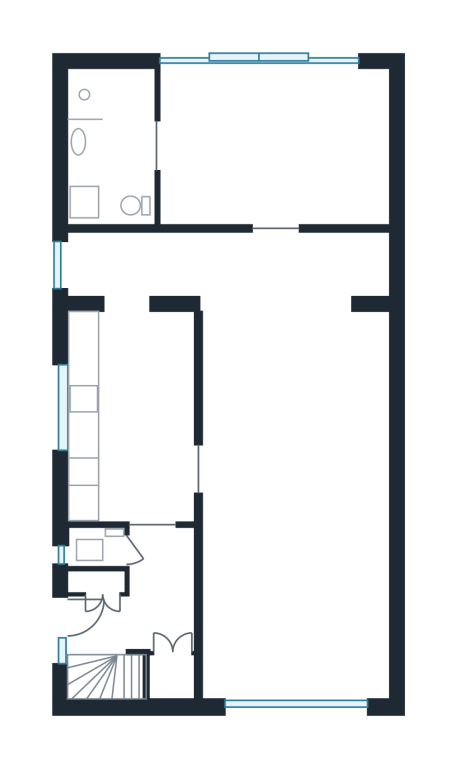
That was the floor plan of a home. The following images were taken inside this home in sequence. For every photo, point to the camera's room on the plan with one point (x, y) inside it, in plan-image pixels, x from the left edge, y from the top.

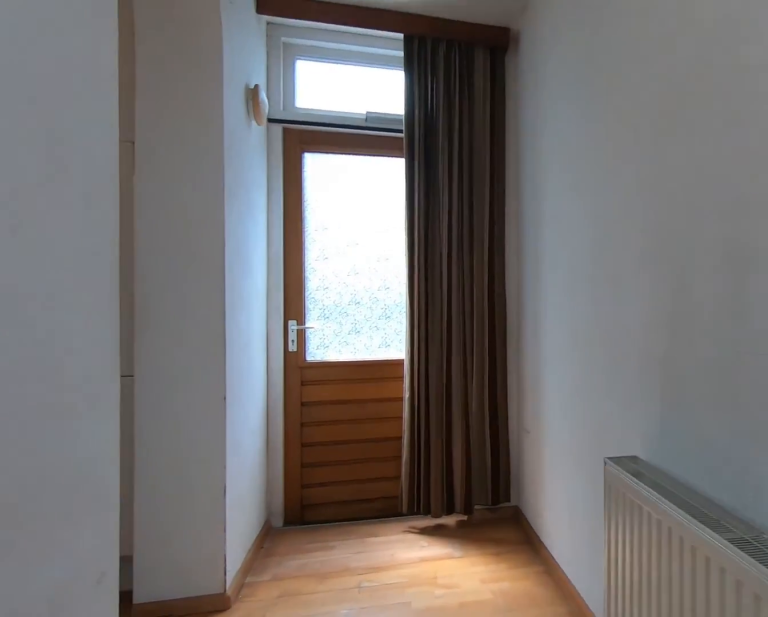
(229, 266)
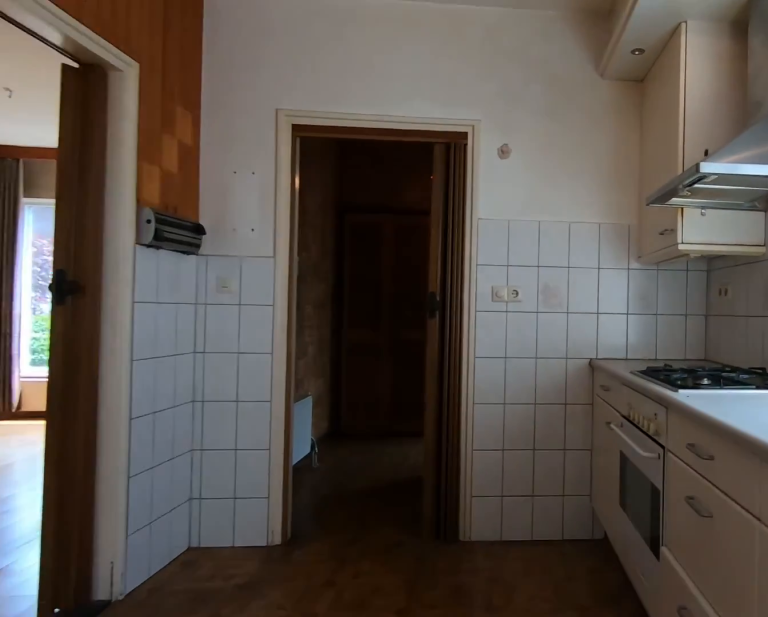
(146, 415)
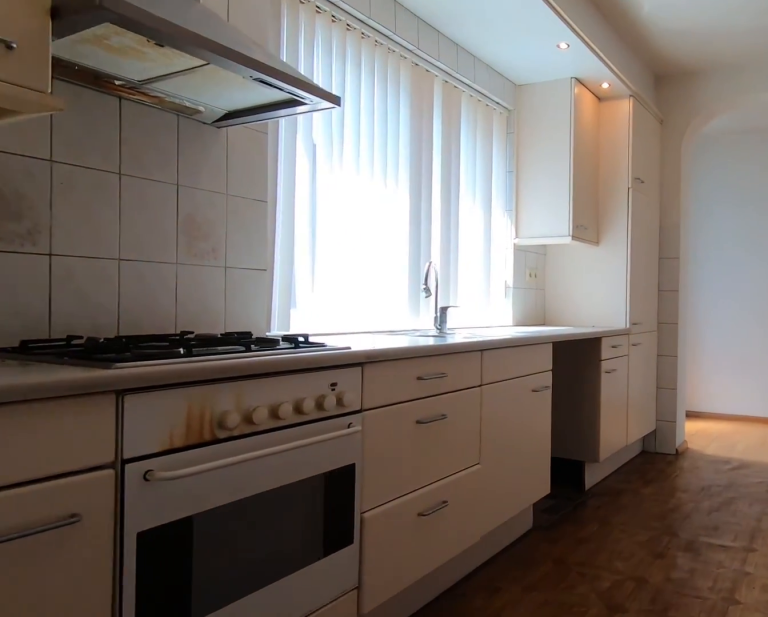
(146, 415)
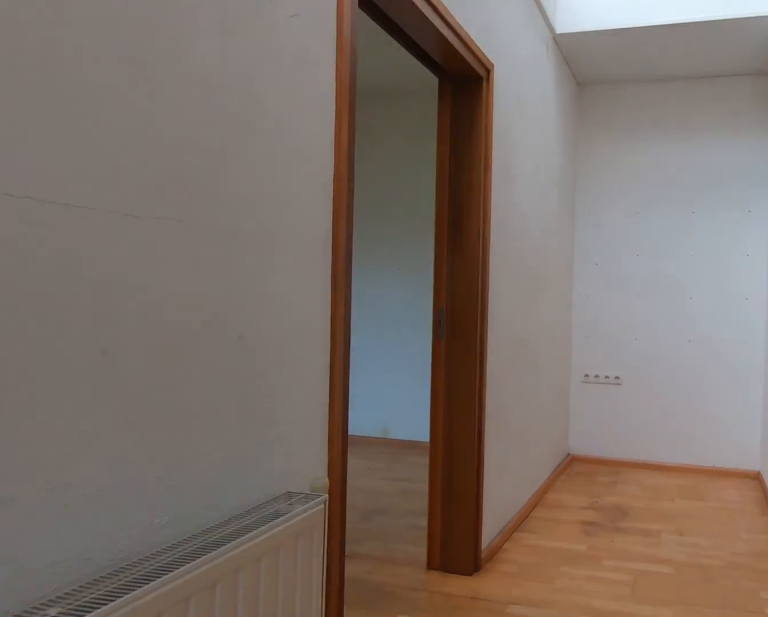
(229, 266)
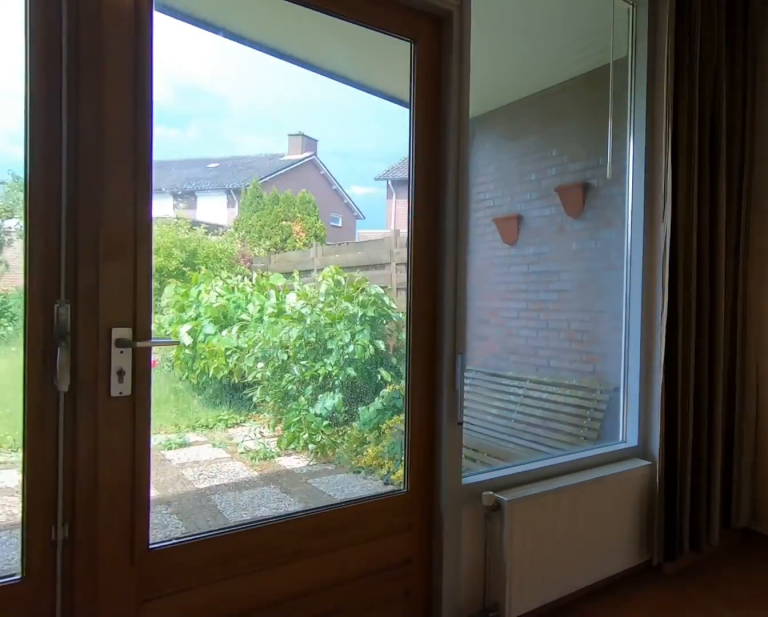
(273, 147)
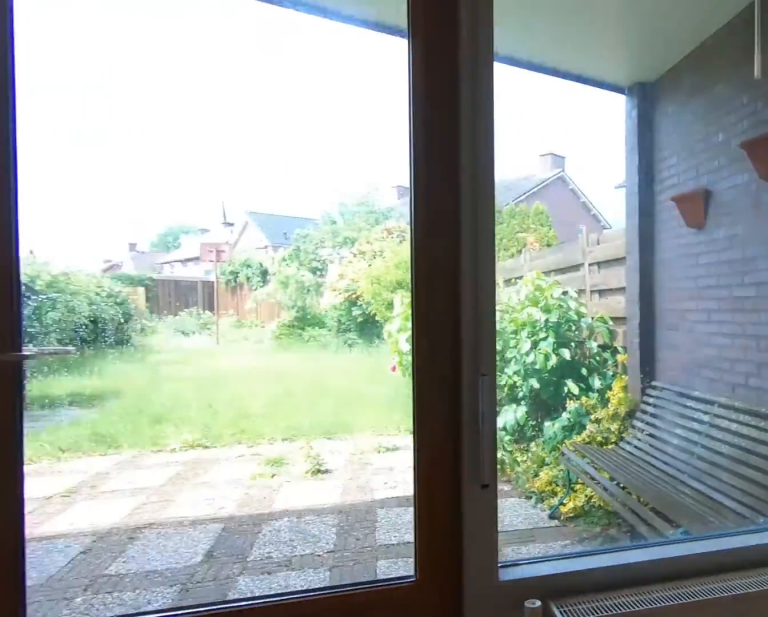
(273, 147)
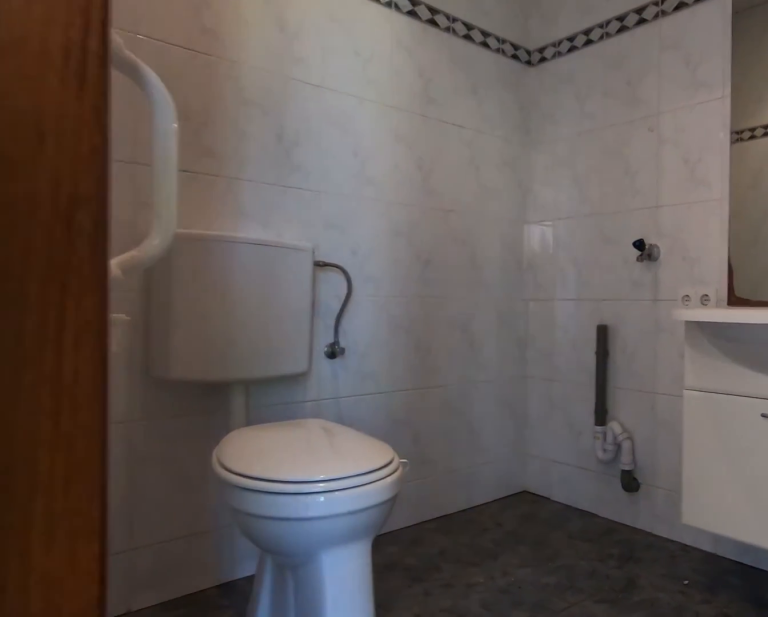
(111, 147)
